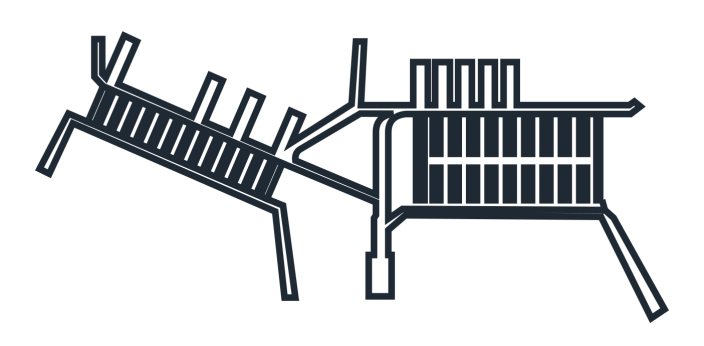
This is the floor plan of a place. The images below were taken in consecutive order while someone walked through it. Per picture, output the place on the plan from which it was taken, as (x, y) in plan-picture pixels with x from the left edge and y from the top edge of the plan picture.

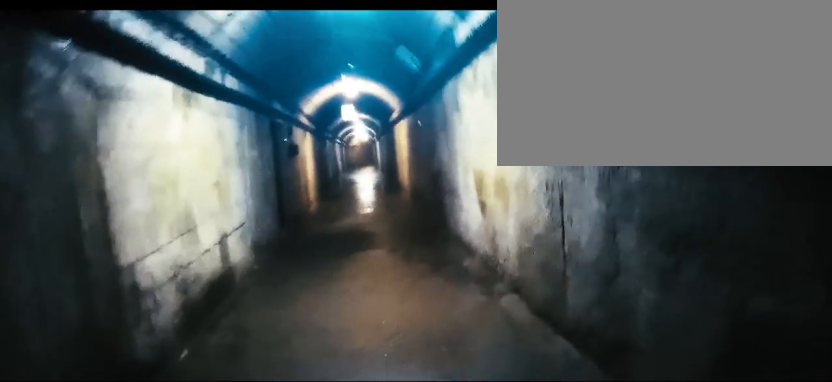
(505, 209)
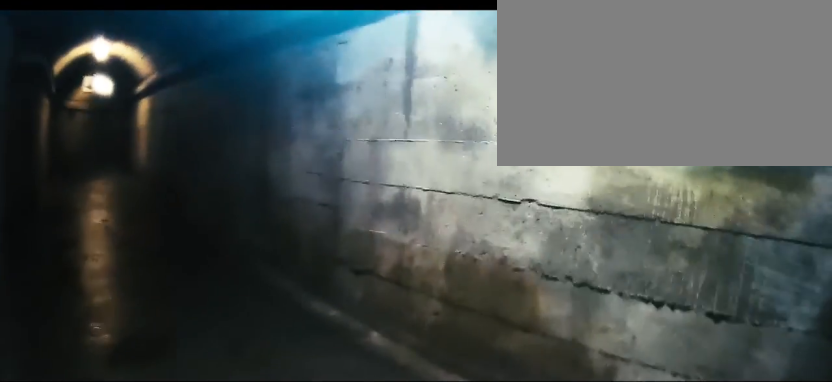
(569, 210)
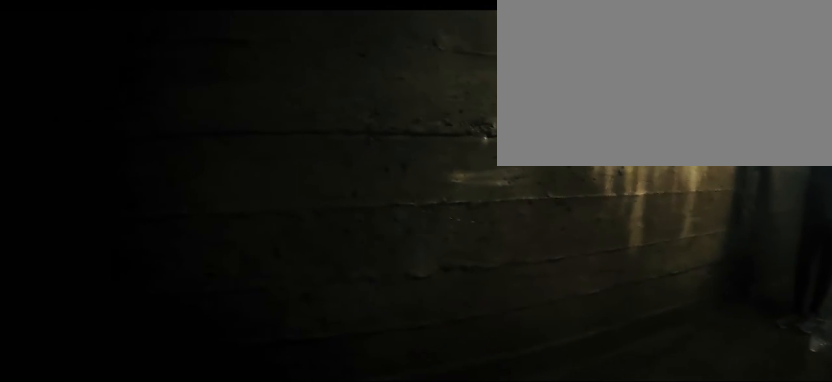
(593, 104)
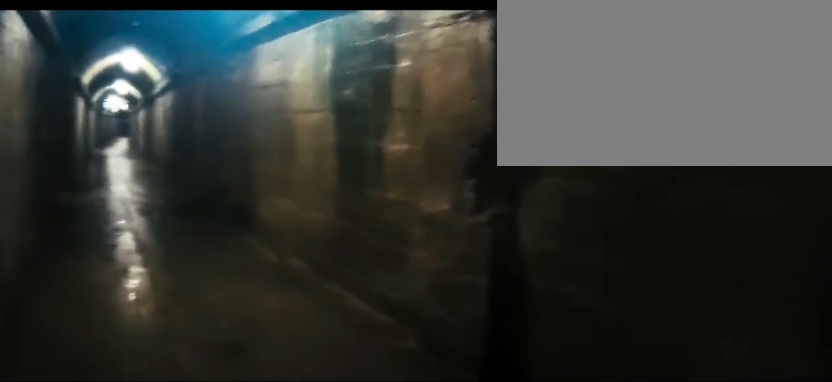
(508, 111)
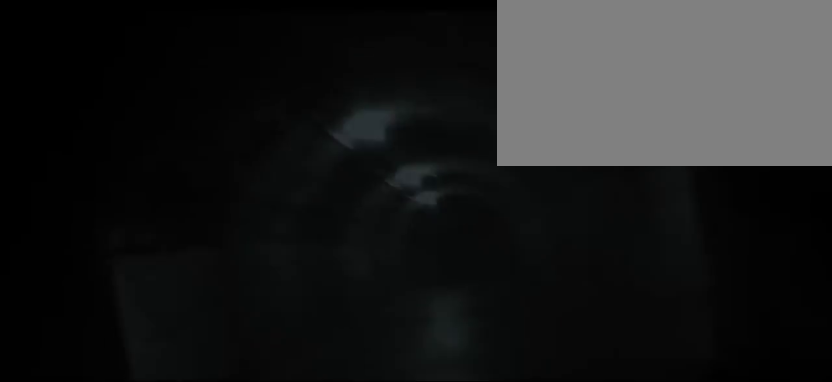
(360, 54)
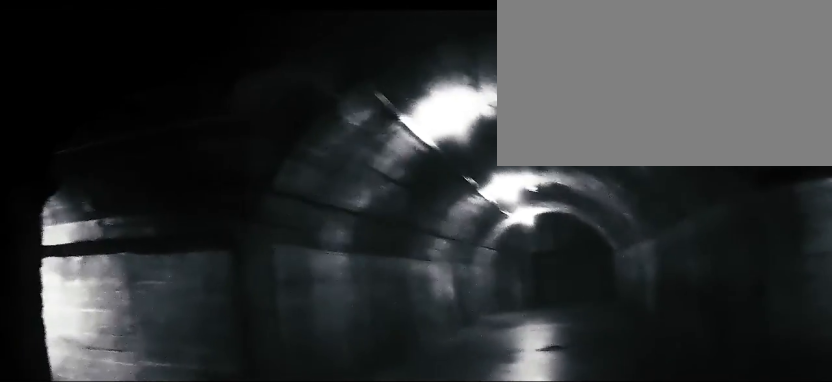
(360, 54)
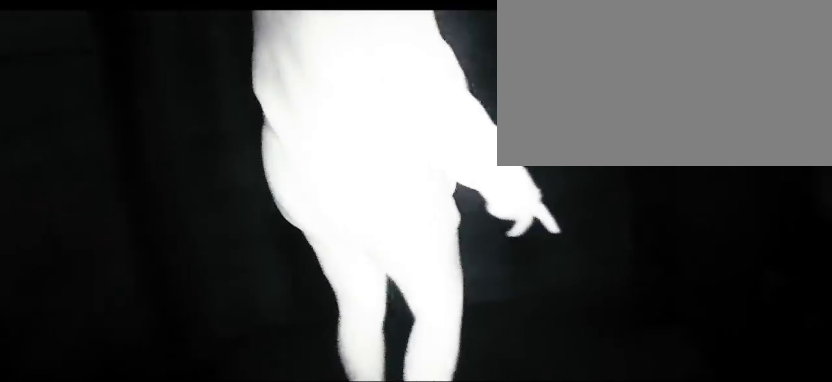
(360, 54)
